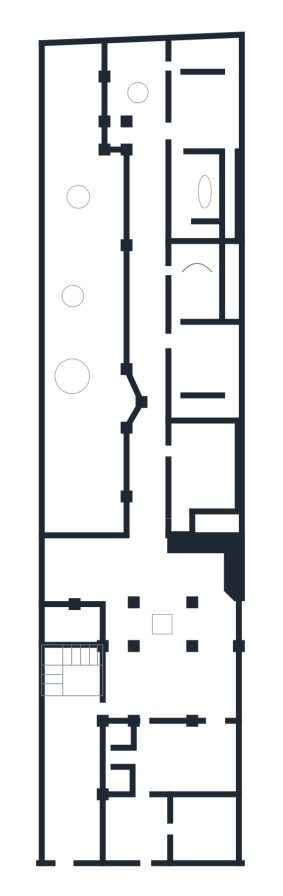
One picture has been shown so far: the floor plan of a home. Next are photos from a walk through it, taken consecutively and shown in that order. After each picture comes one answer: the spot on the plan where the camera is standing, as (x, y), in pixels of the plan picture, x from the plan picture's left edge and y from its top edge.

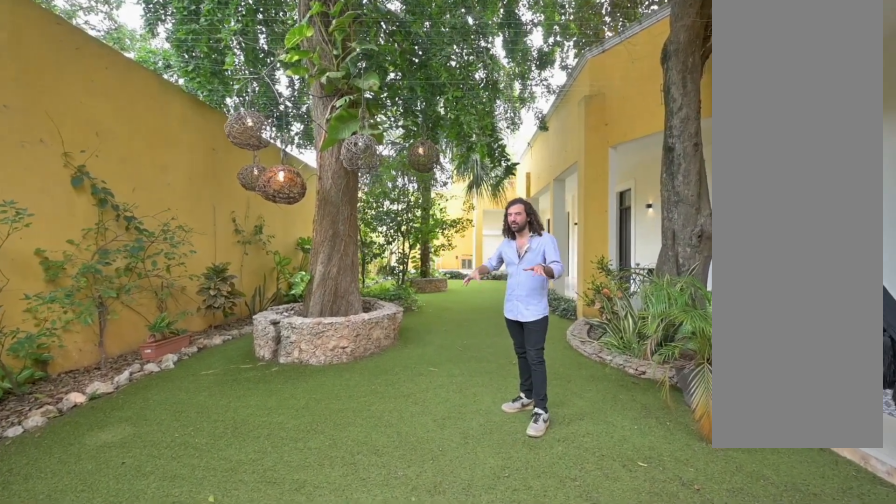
(95, 428)
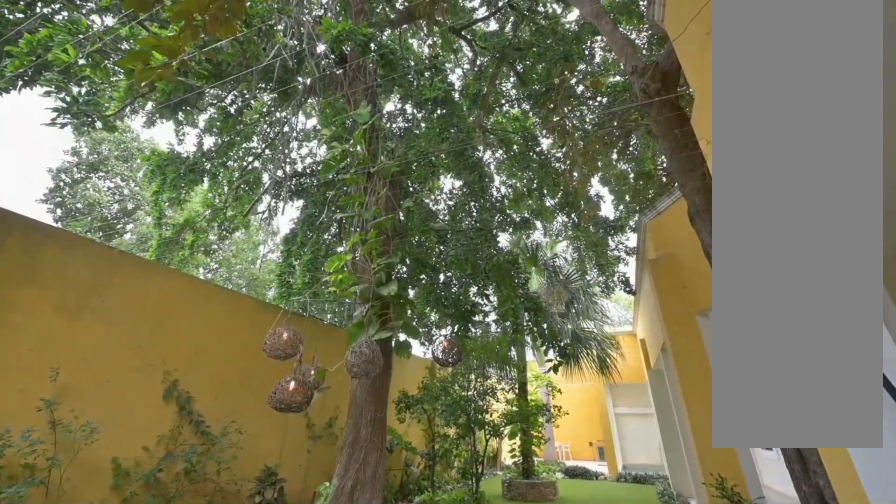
(89, 400)
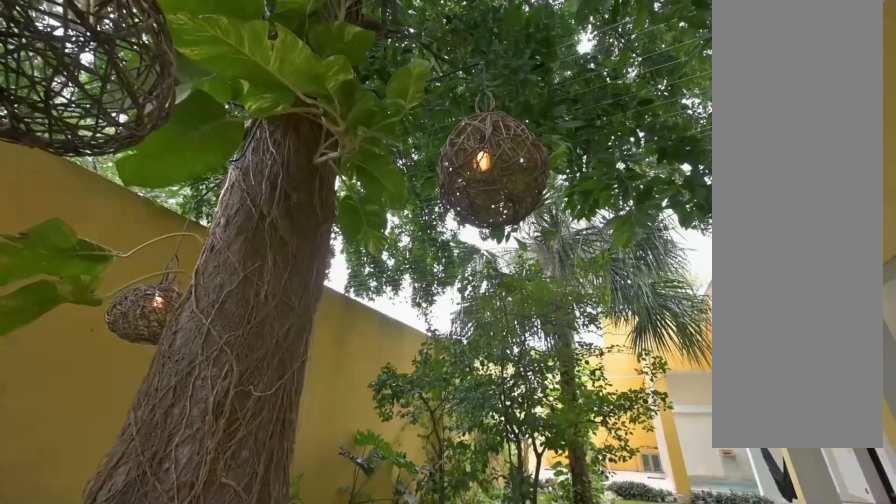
(89, 400)
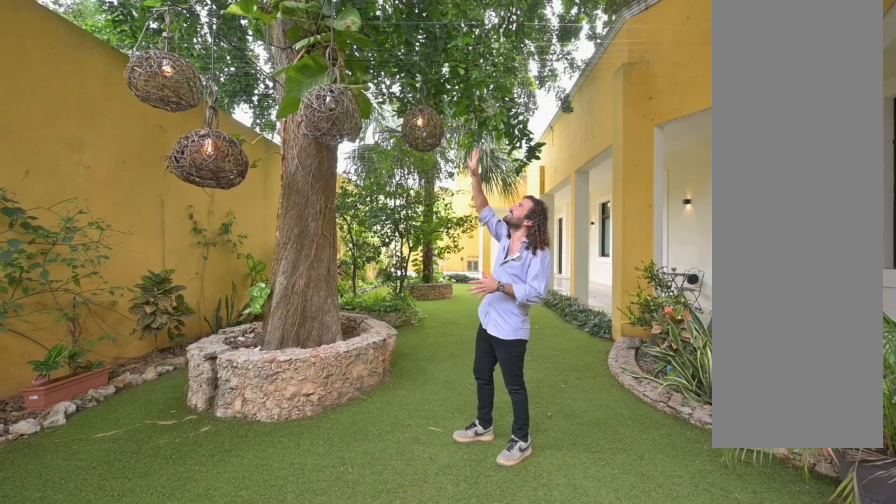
(101, 400)
